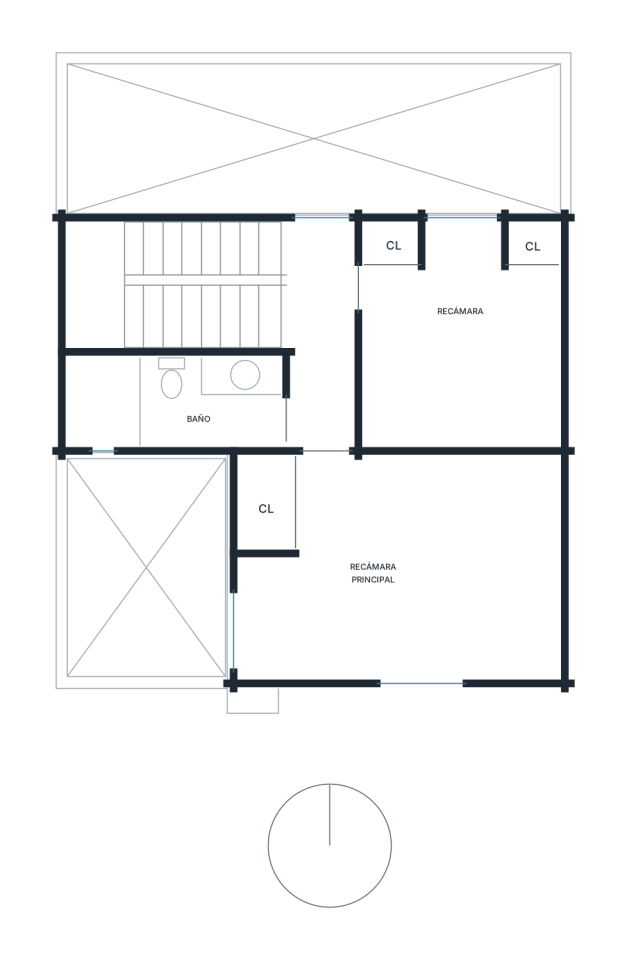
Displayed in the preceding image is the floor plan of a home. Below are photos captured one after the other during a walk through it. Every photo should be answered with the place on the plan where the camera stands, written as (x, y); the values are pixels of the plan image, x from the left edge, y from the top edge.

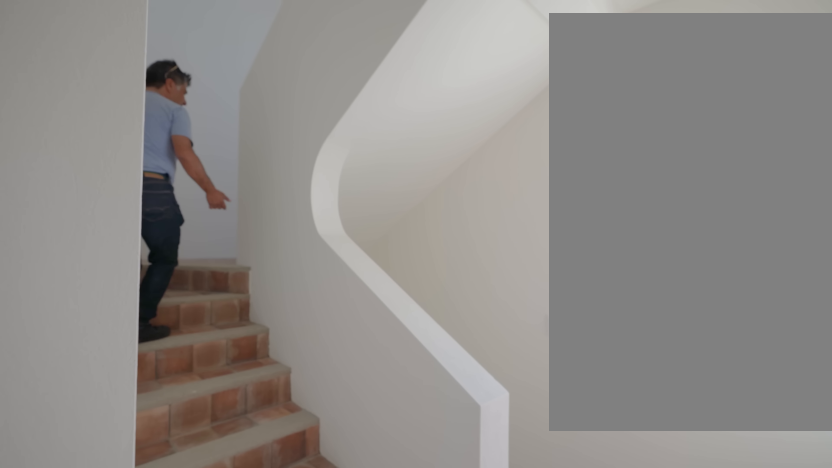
(332, 368)
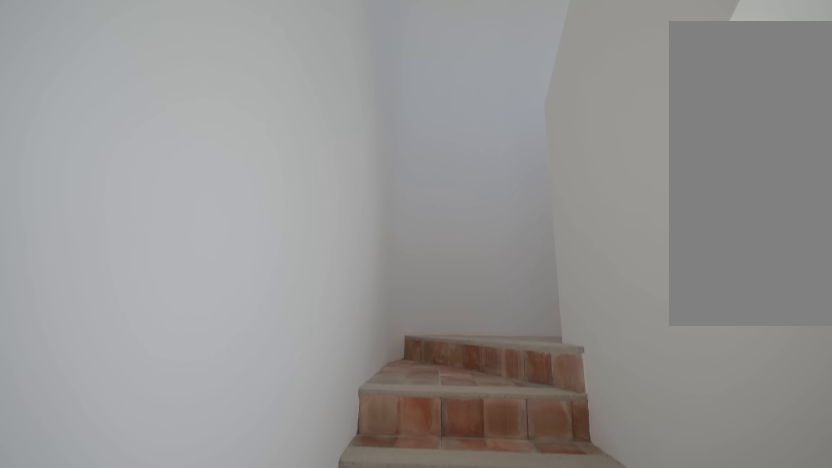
(262, 313)
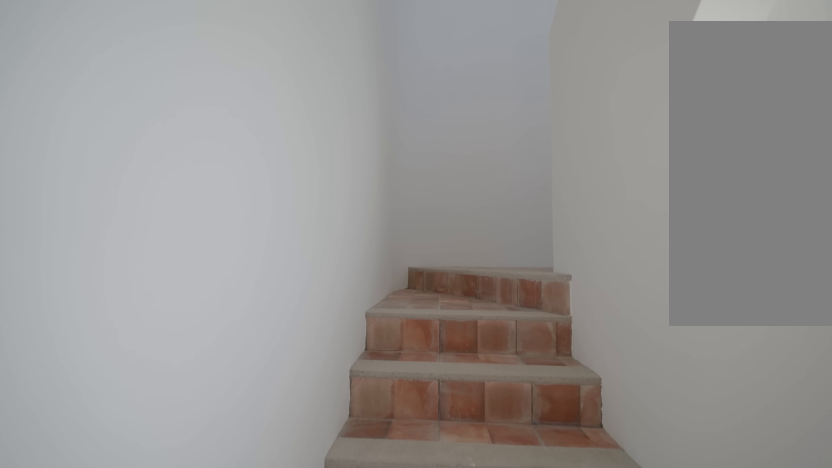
(250, 313)
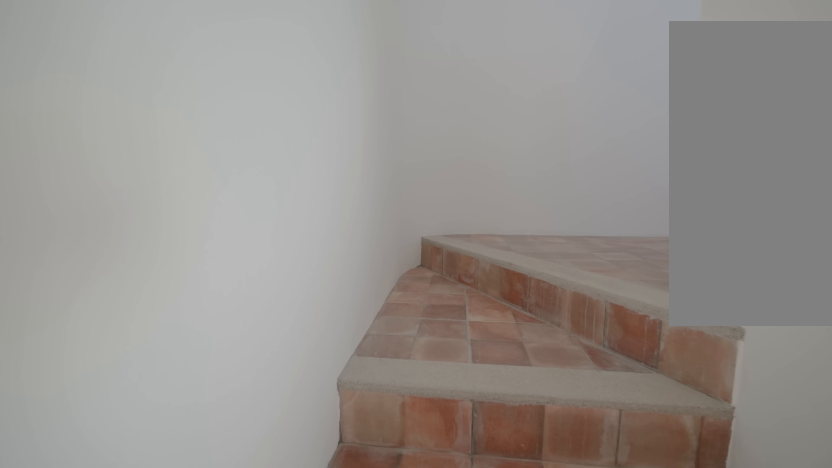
(271, 316)
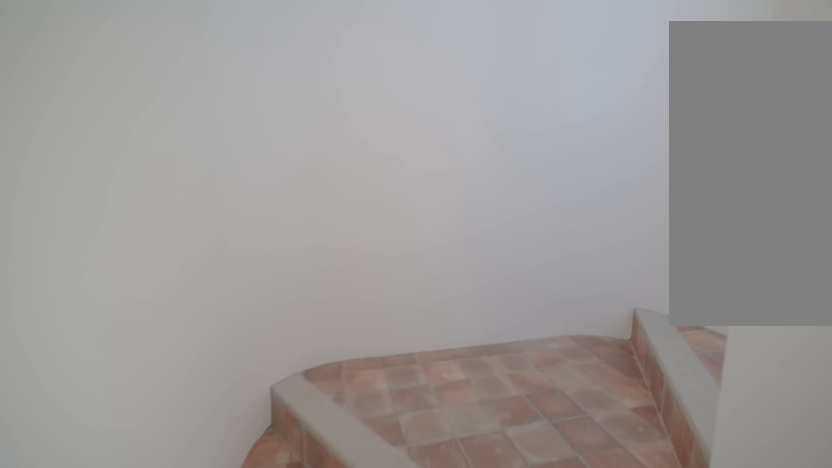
(271, 316)
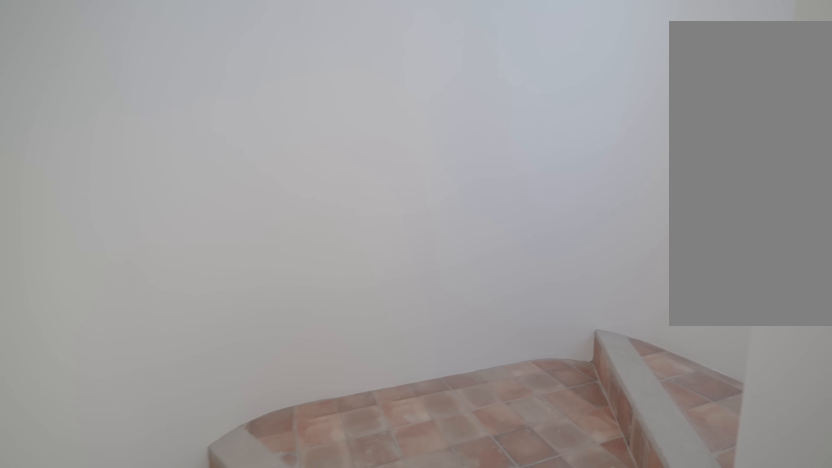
(271, 316)
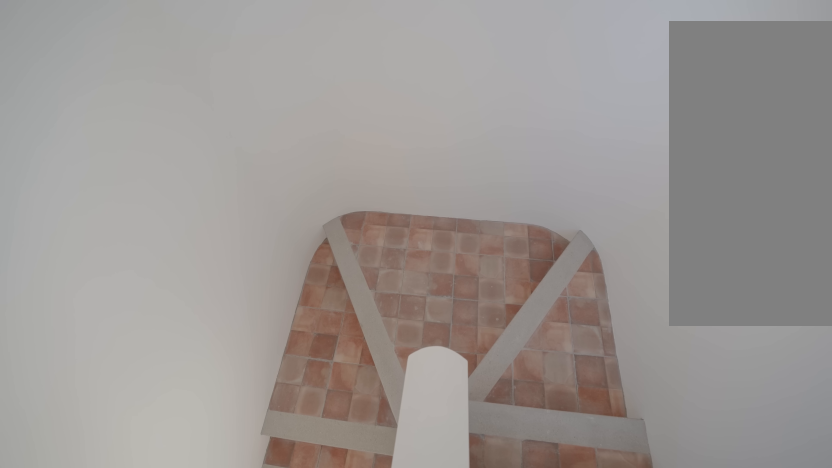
(196, 249)
